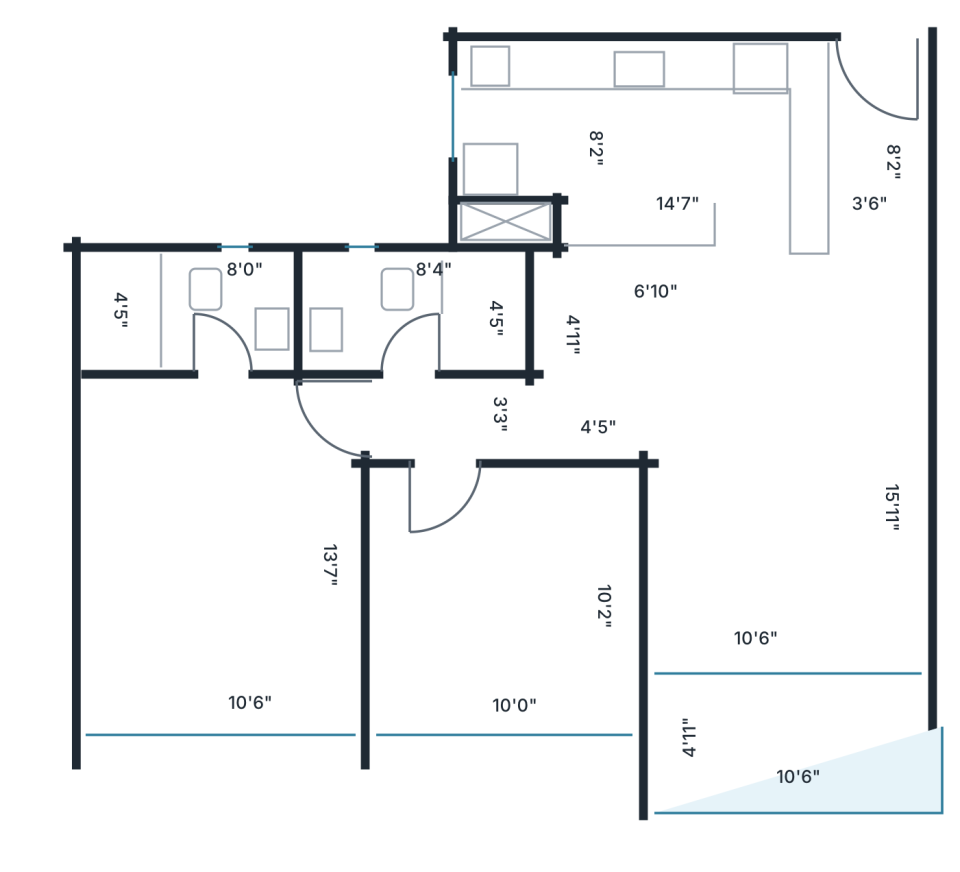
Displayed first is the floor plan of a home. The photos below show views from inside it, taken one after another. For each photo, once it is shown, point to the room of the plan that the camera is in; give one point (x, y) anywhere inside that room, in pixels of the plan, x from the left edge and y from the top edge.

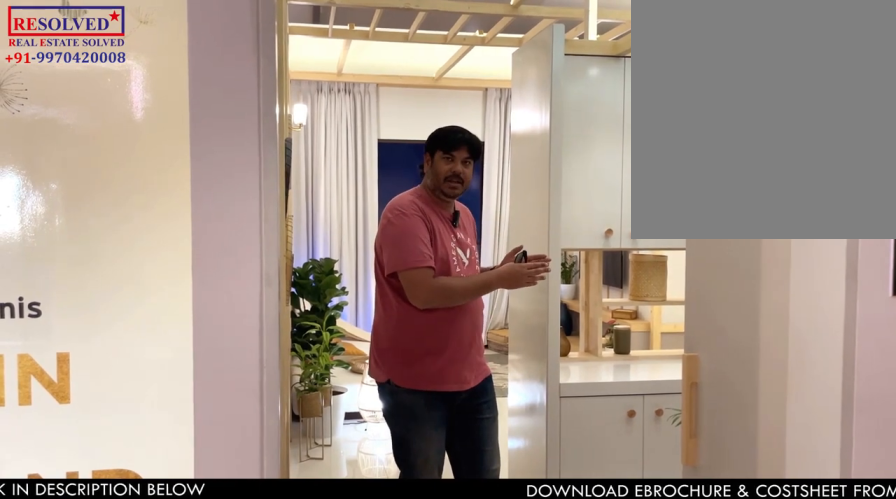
(877, 143)
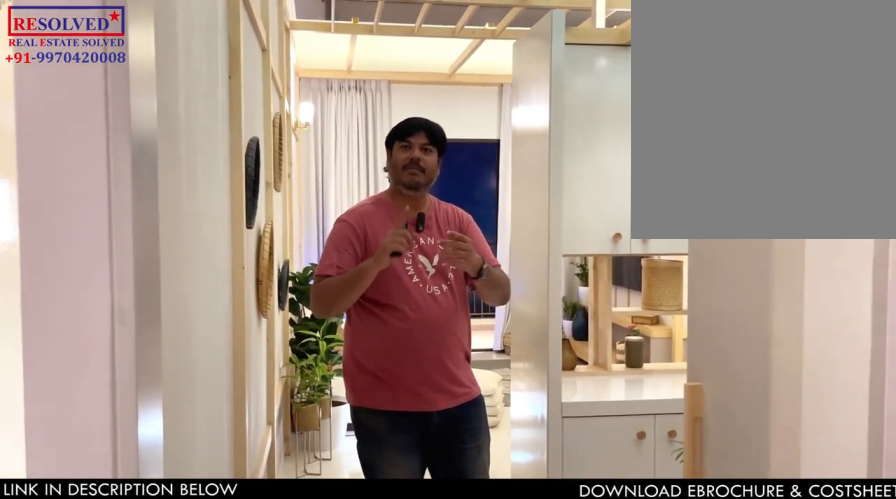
(877, 143)
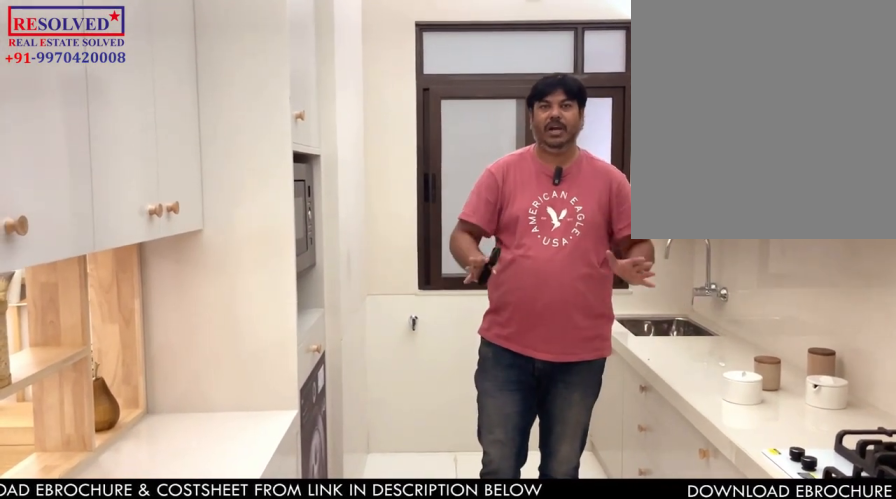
(645, 142)
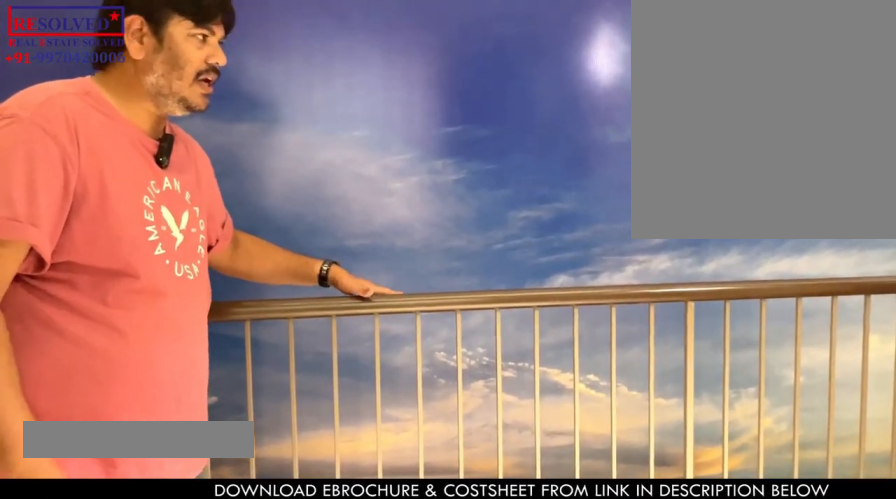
(787, 739)
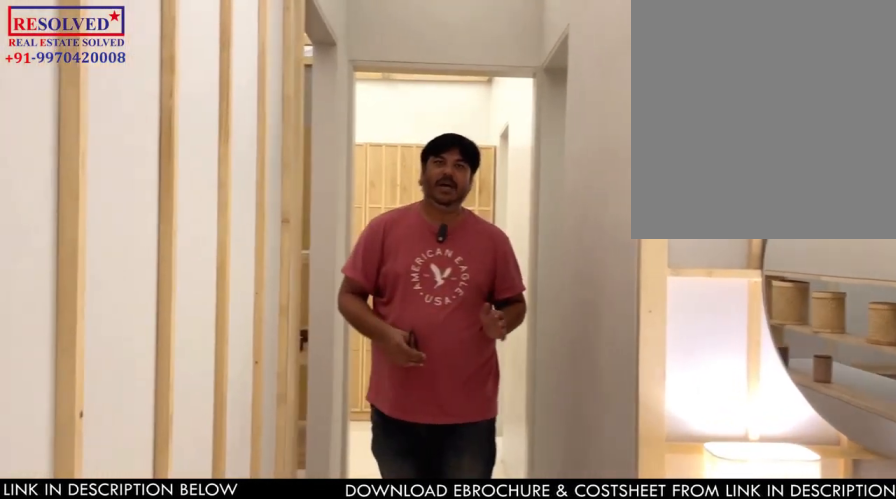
(446, 418)
